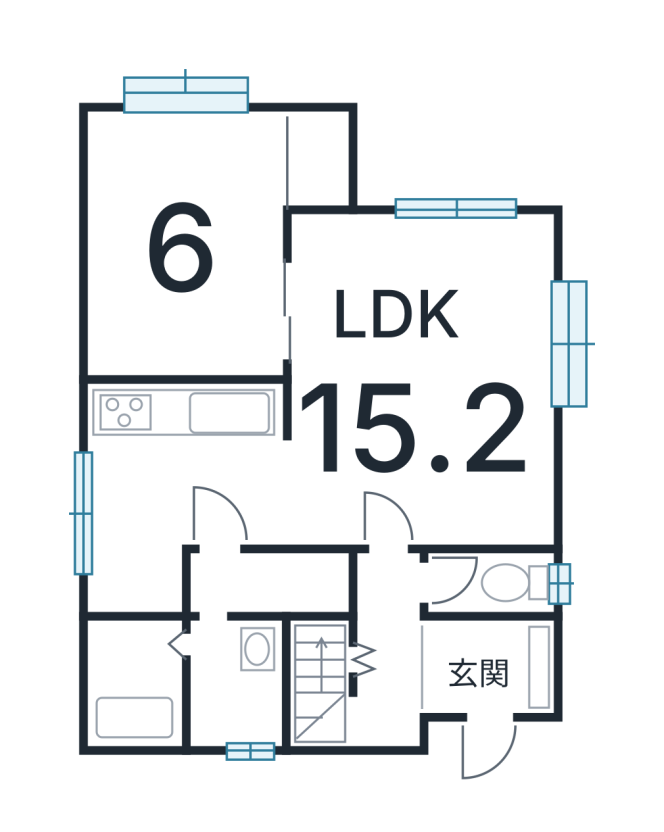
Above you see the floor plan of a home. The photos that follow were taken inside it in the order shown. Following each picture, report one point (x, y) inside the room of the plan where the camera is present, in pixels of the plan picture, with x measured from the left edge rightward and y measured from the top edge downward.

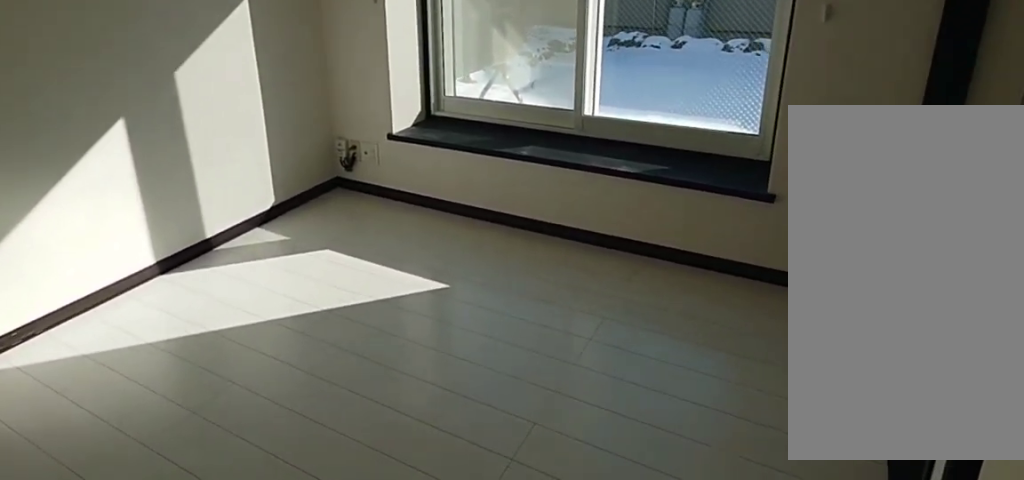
(176, 241)
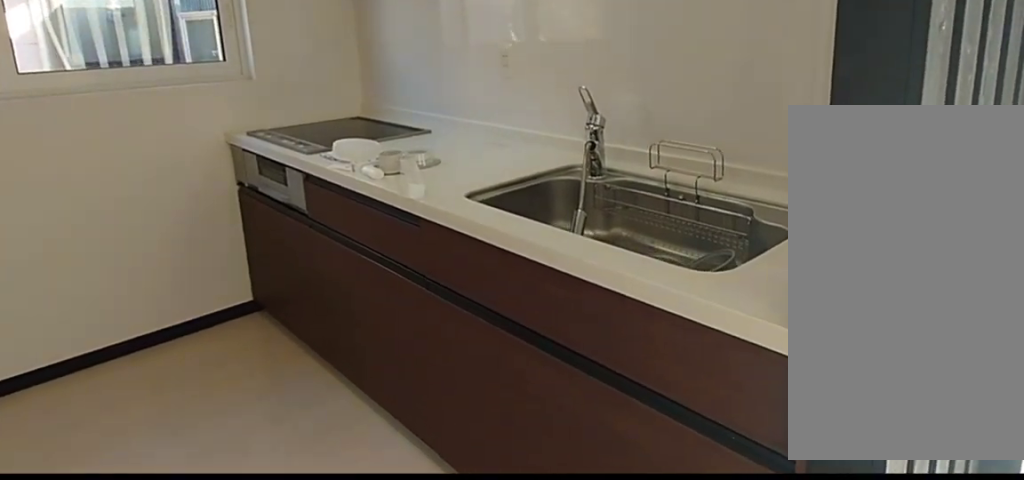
(187, 499)
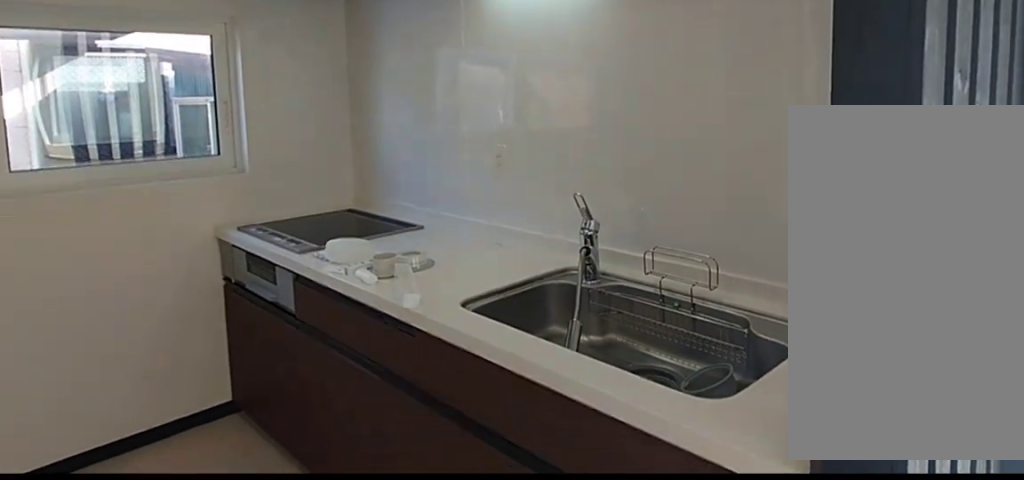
(187, 499)
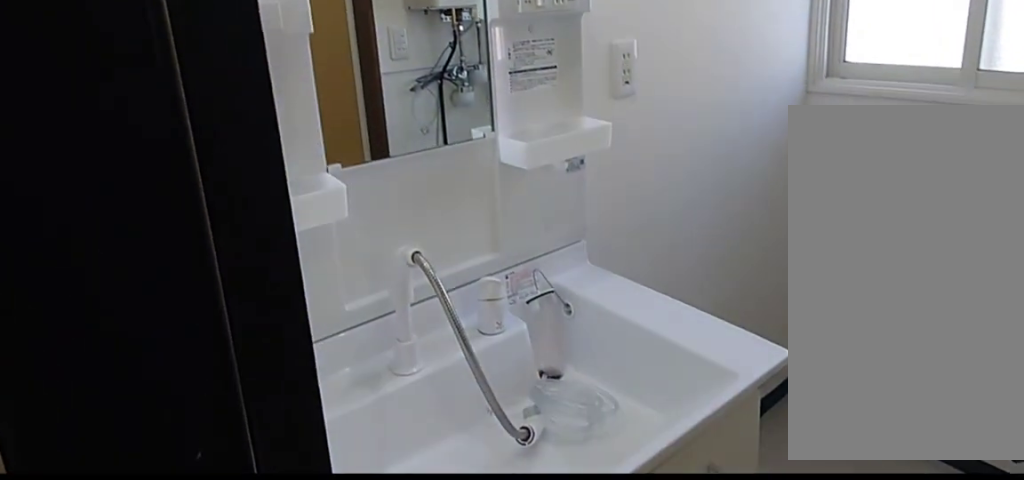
(237, 683)
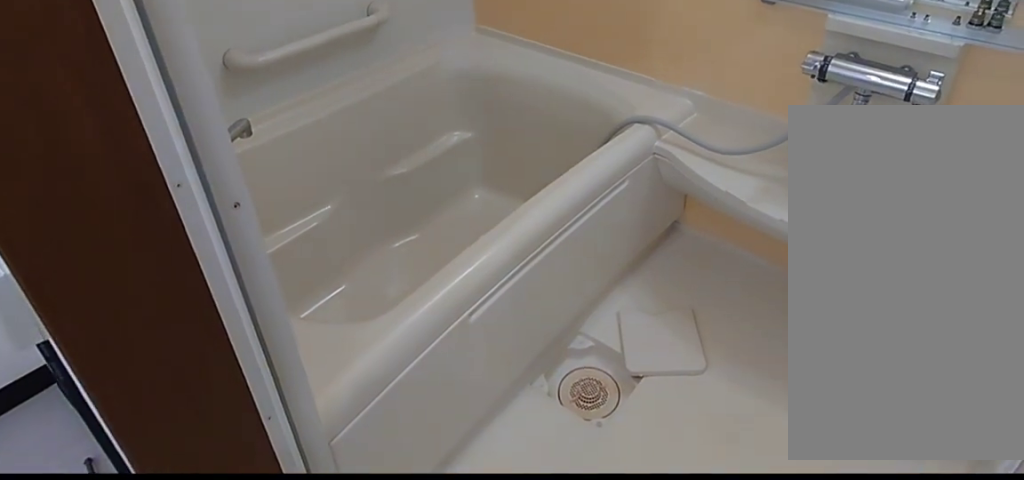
(133, 688)
